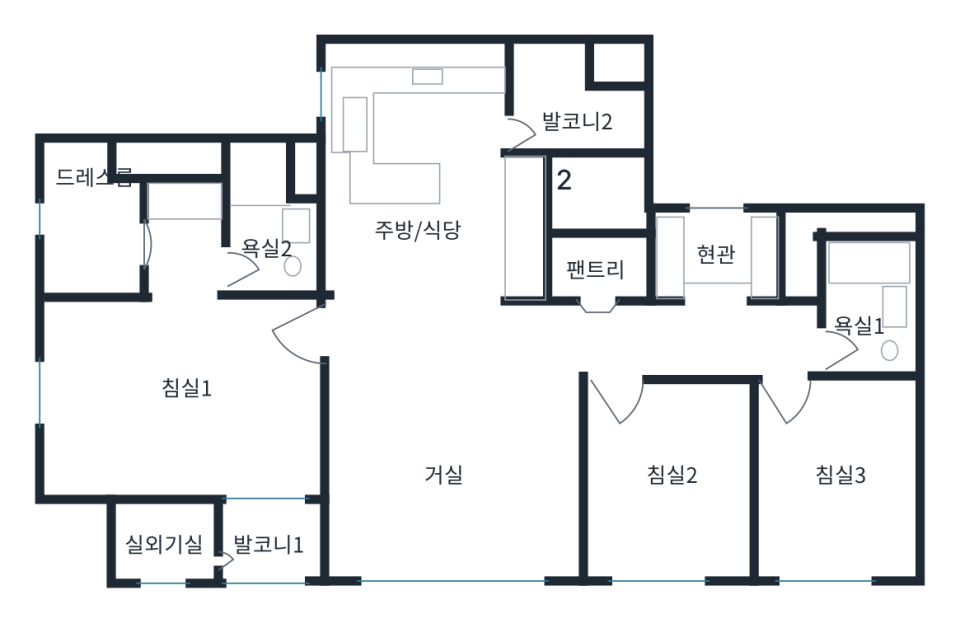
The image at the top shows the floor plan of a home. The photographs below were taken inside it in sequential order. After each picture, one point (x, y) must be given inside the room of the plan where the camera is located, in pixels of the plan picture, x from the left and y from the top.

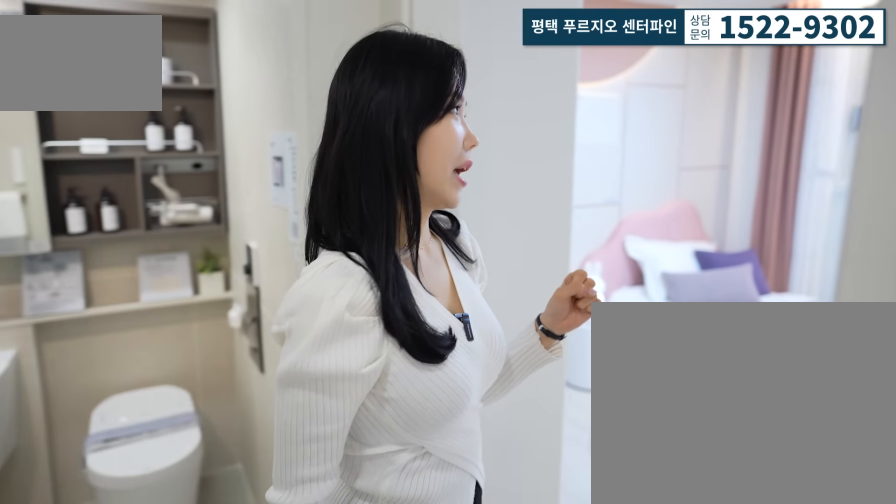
(857, 319)
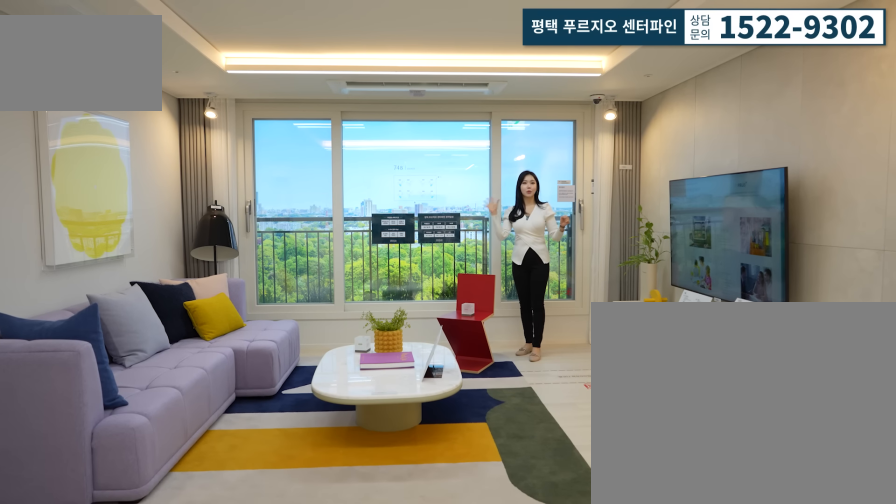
(448, 461)
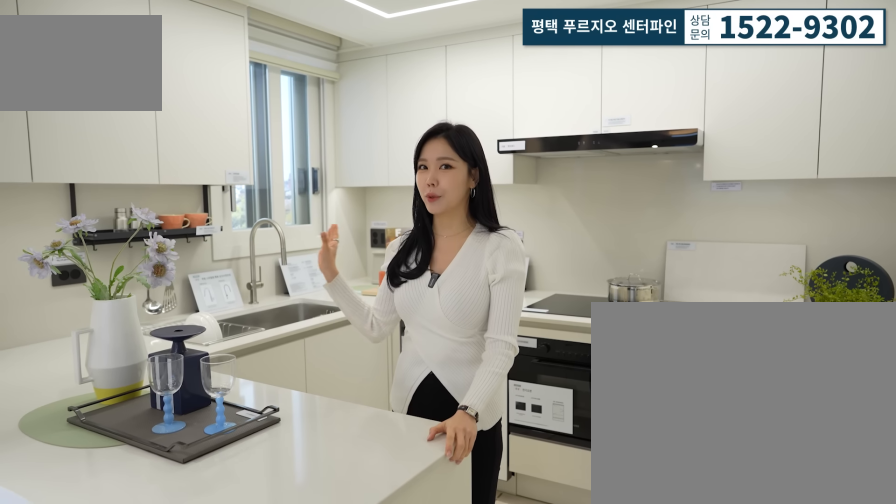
(437, 189)
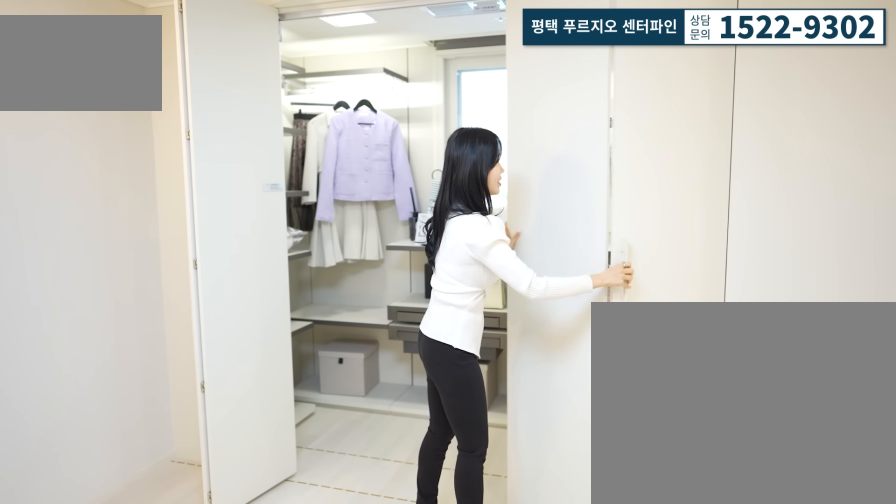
(116, 395)
